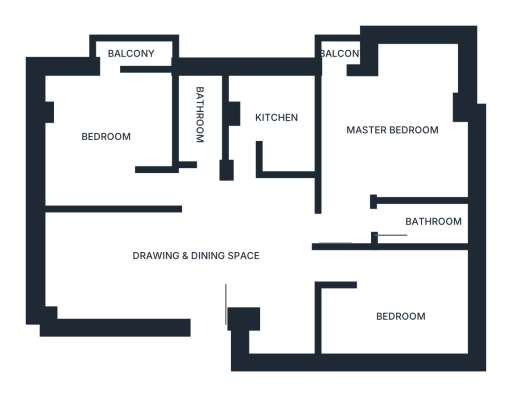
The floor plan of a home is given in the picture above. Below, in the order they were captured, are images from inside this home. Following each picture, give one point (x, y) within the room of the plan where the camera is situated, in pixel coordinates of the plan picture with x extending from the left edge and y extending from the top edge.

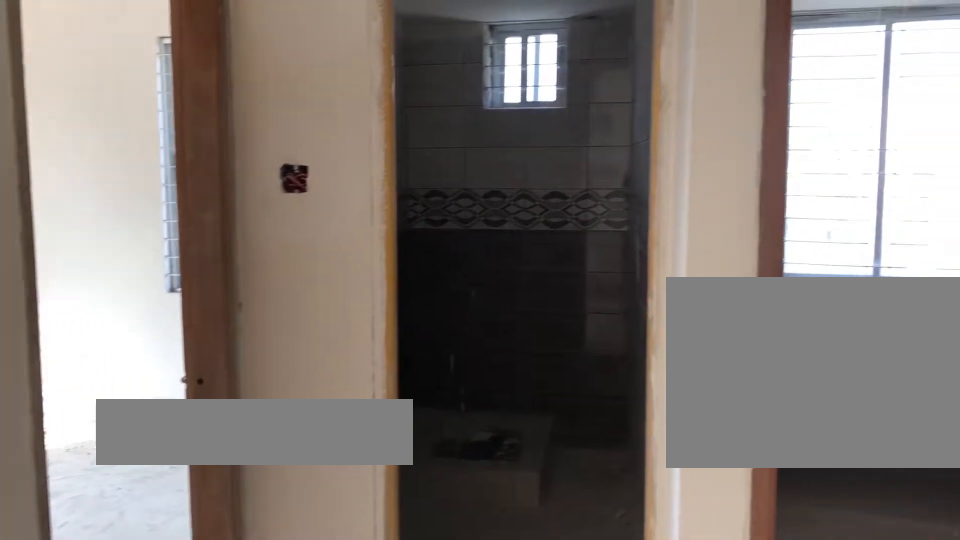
(179, 283)
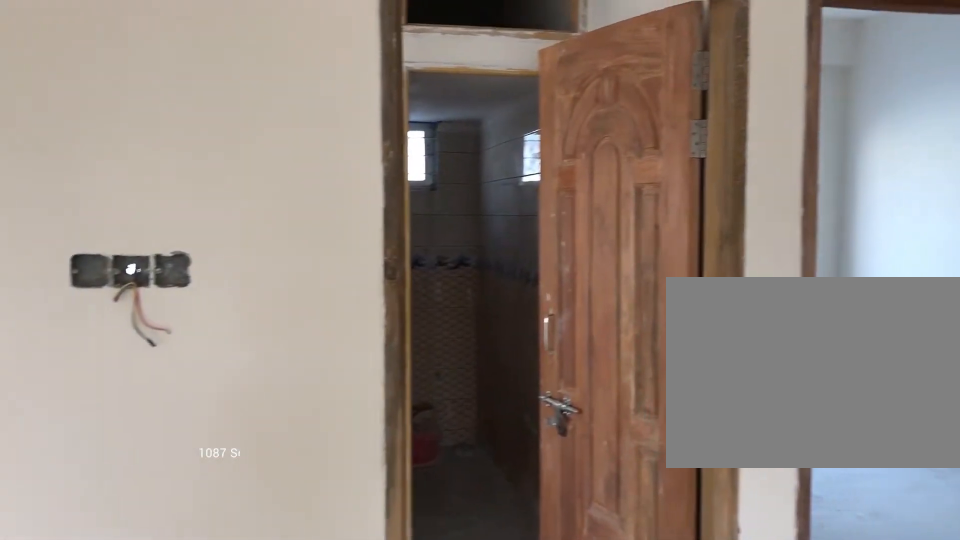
(178, 283)
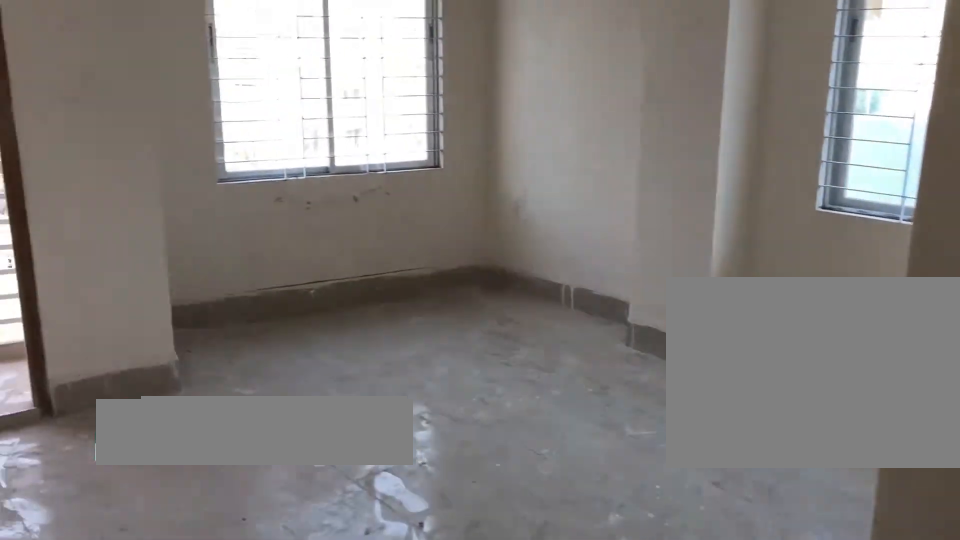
(385, 149)
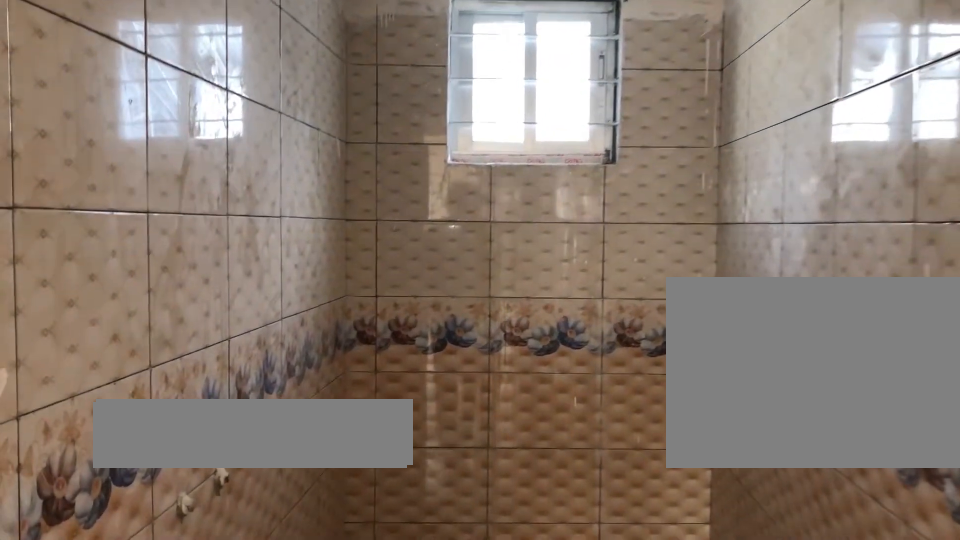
(433, 224)
